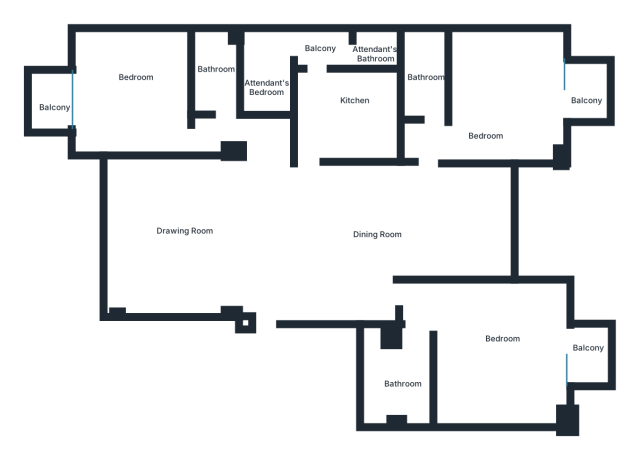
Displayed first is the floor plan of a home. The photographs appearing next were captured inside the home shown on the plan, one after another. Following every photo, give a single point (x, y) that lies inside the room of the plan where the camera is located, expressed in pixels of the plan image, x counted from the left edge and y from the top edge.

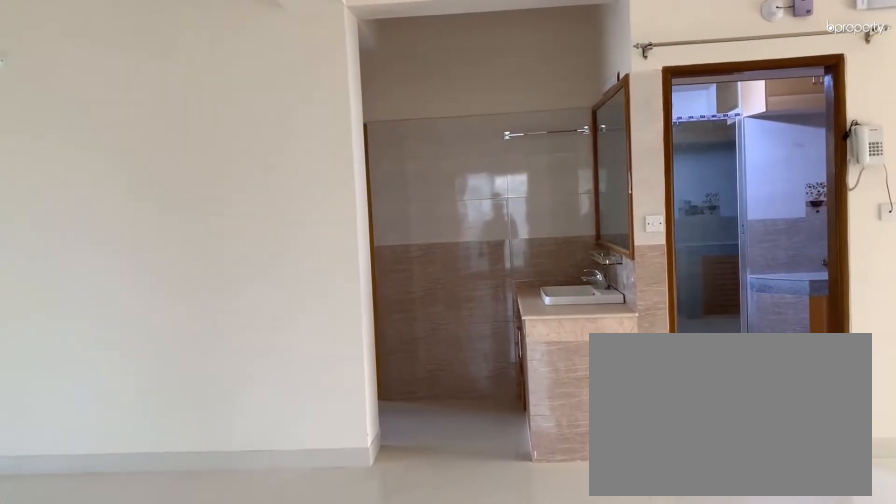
(229, 240)
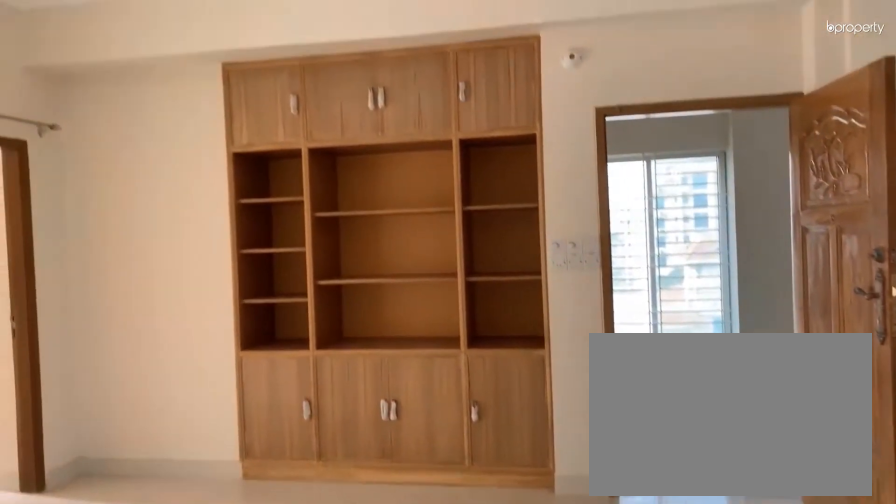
(232, 236)
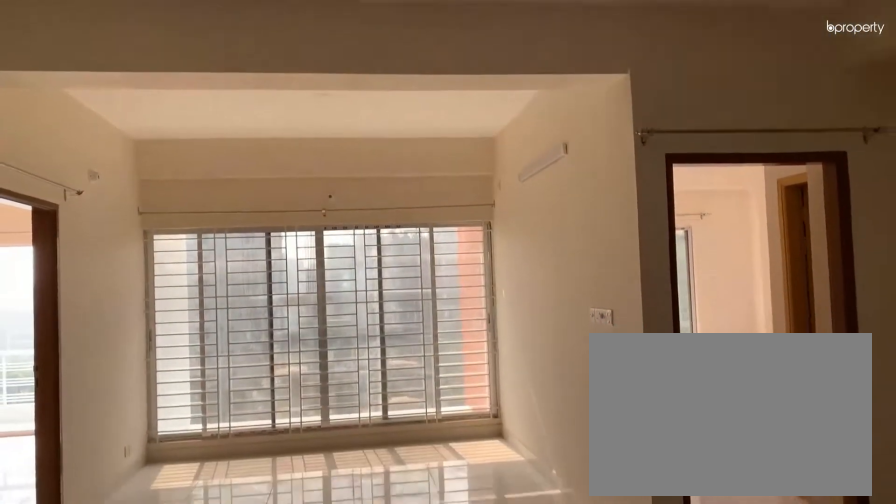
(388, 224)
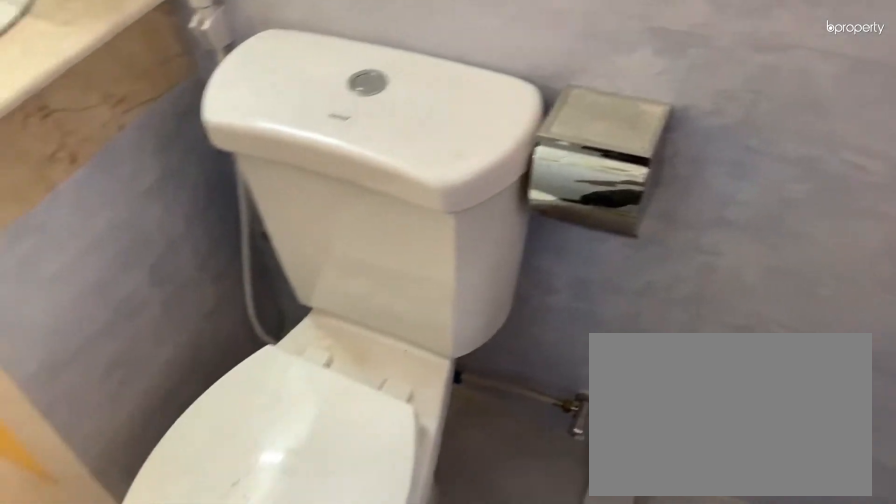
(215, 79)
